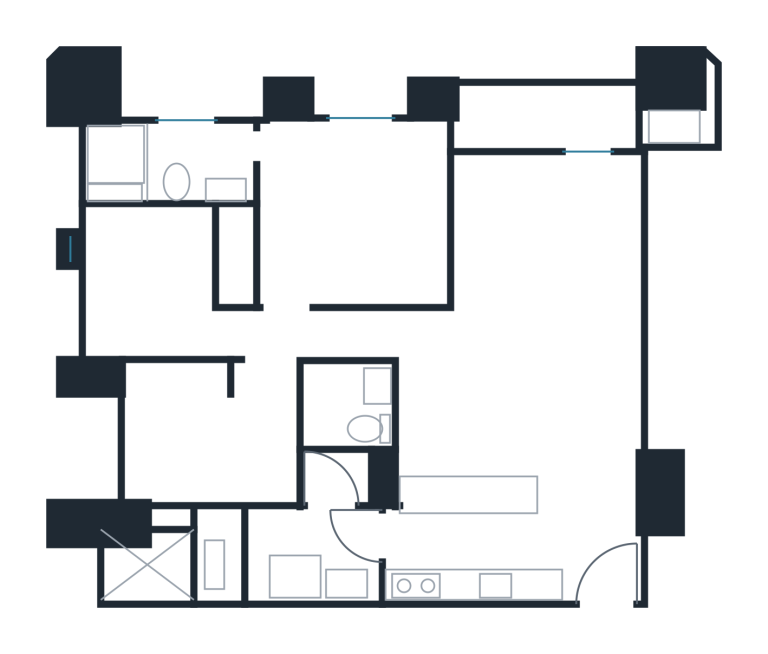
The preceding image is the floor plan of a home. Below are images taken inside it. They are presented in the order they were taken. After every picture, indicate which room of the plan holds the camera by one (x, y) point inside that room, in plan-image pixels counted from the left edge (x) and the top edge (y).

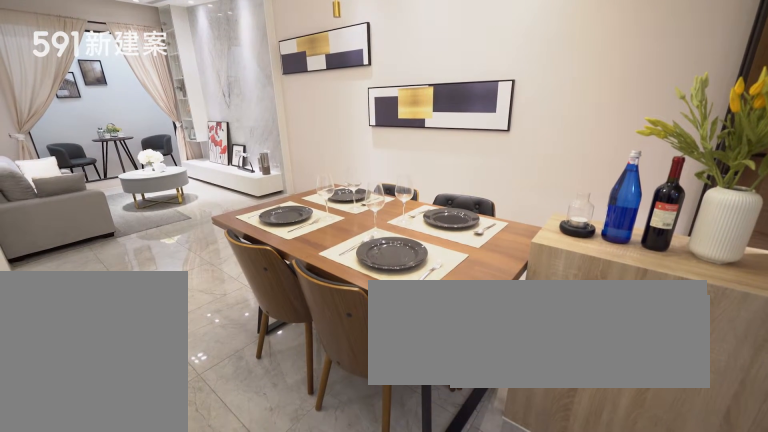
(483, 413)
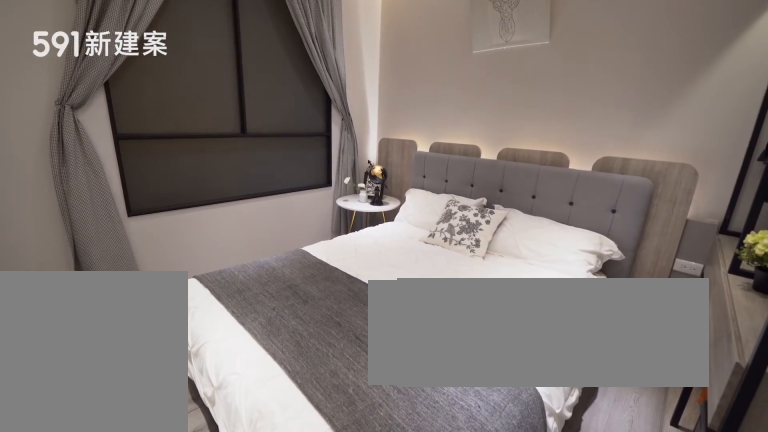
(356, 212)
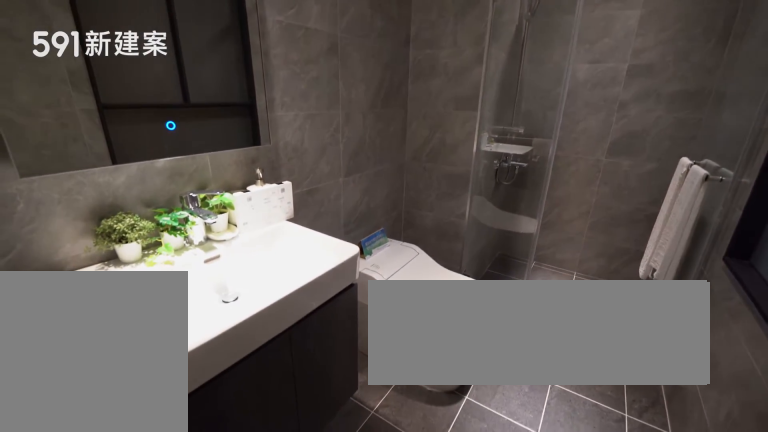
(169, 166)
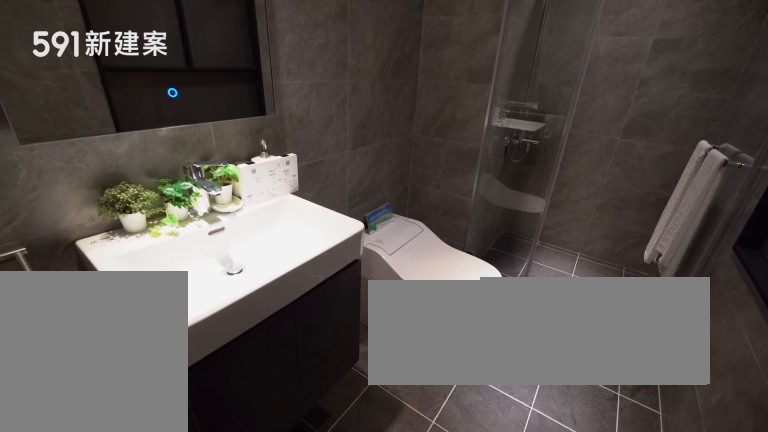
(169, 166)
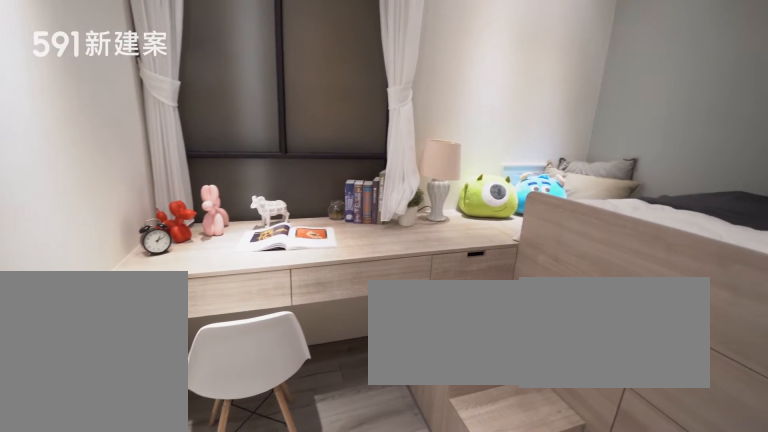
(169, 281)
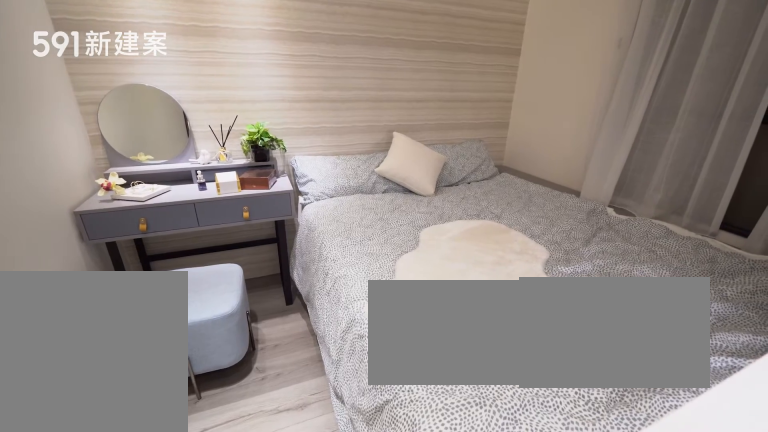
(209, 433)
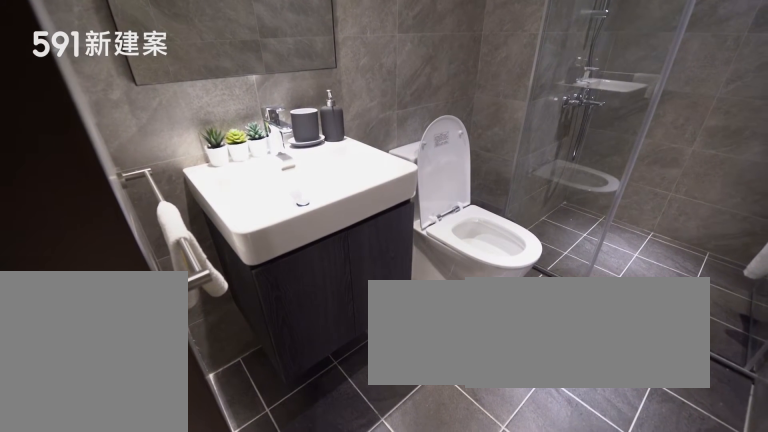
(349, 437)
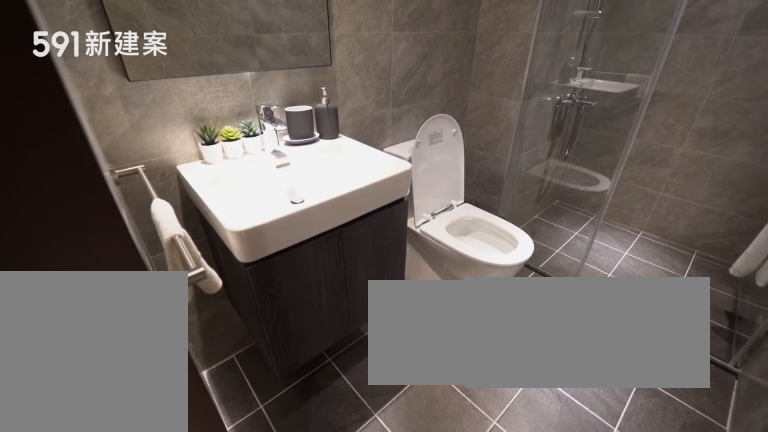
(349, 437)
